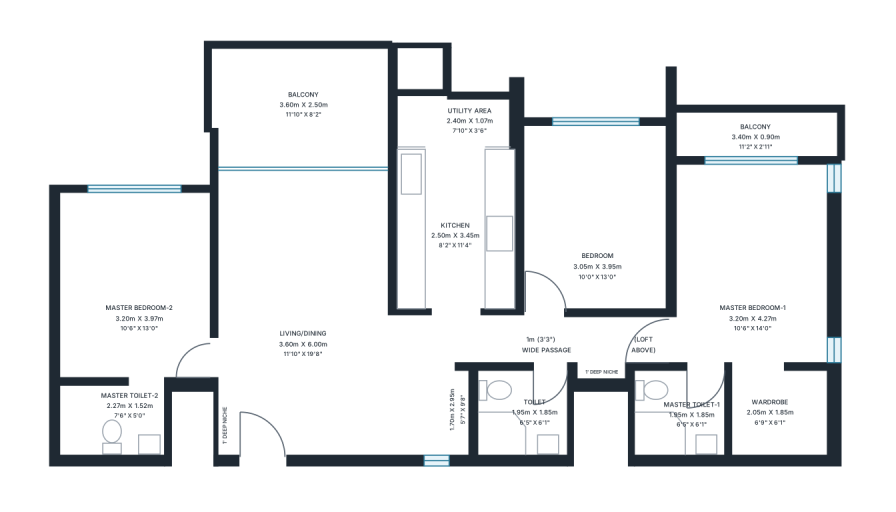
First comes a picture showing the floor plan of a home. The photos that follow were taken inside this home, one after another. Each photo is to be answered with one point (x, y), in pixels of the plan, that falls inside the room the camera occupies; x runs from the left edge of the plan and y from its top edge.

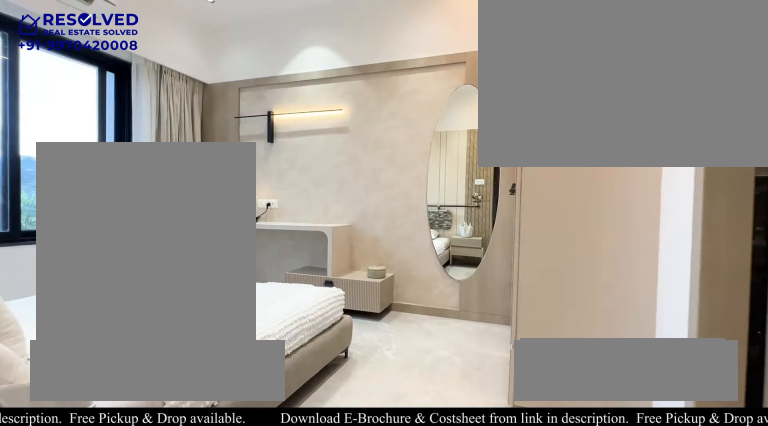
(595, 216)
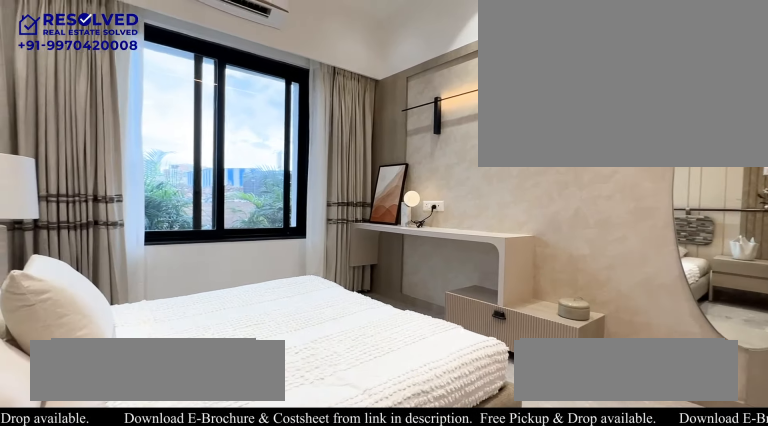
(595, 216)
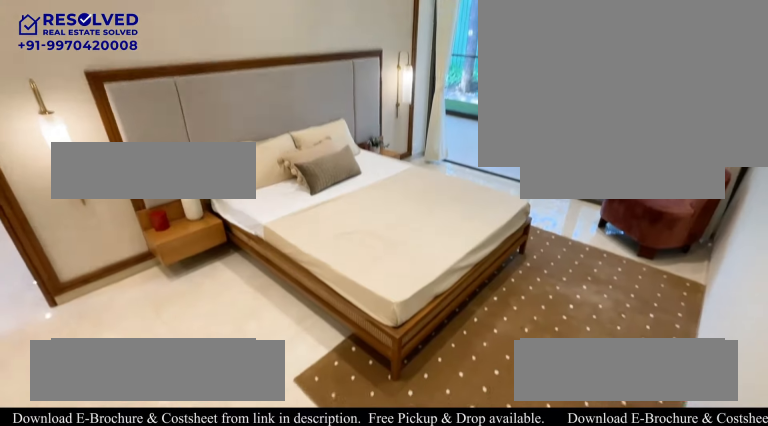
(743, 268)
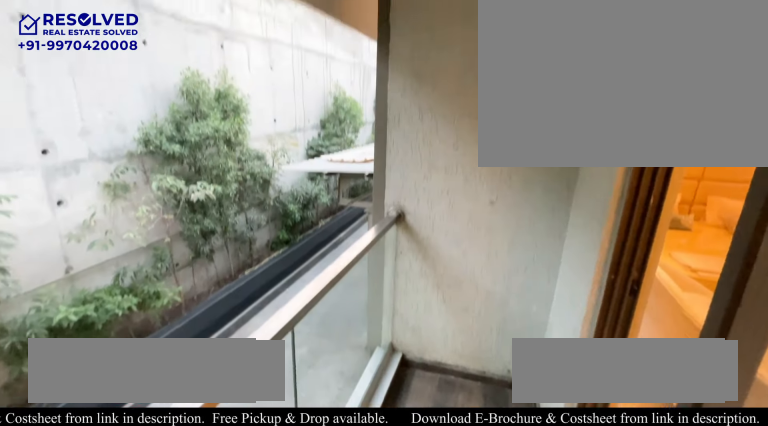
(754, 134)
